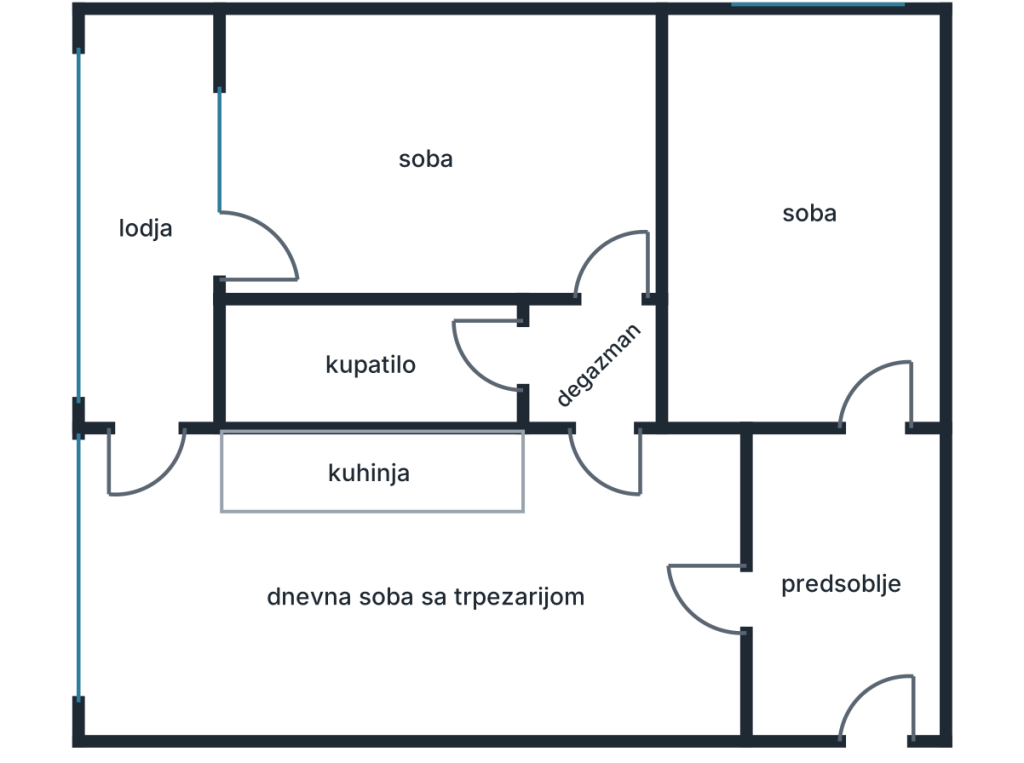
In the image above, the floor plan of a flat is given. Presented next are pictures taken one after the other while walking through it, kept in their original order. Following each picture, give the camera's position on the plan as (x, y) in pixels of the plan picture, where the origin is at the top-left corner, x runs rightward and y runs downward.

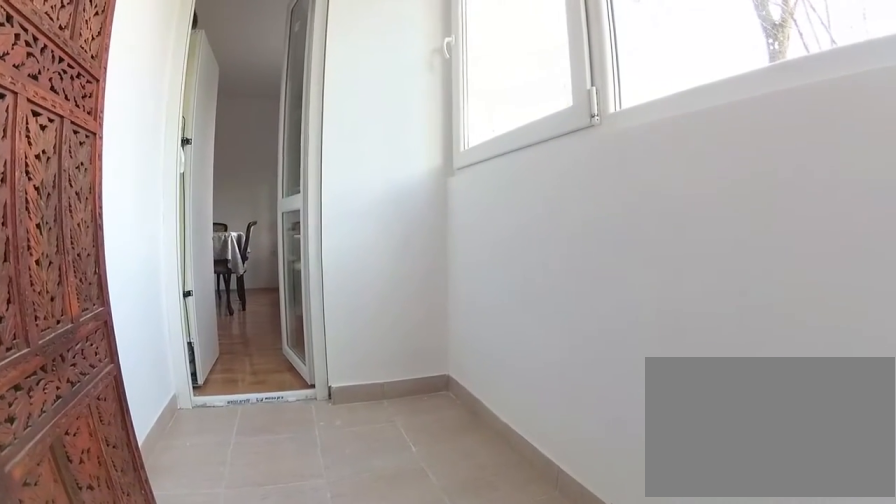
(165, 235)
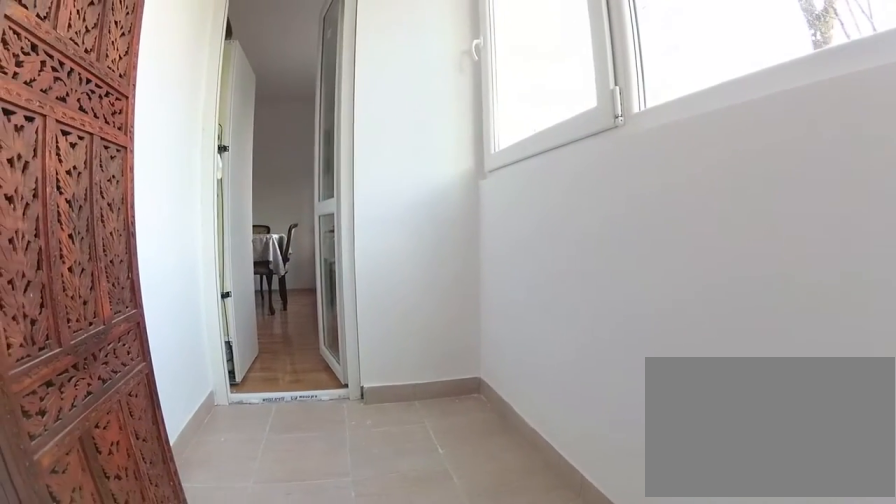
(162, 236)
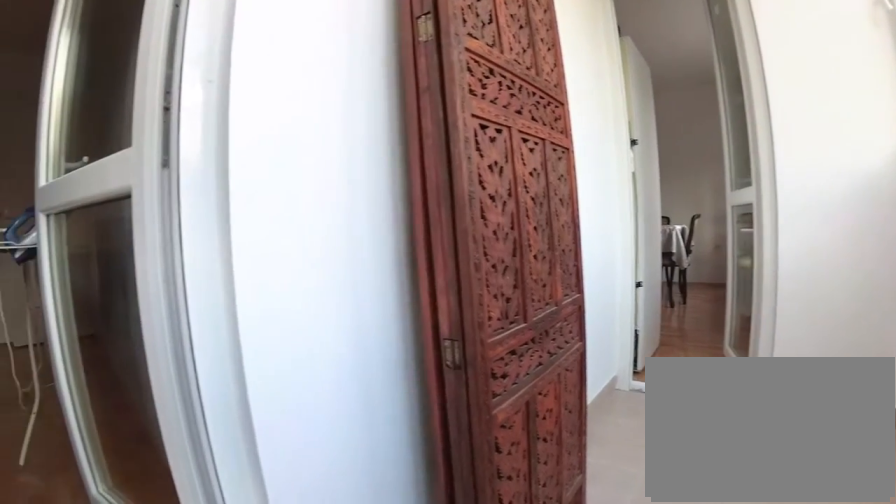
(146, 239)
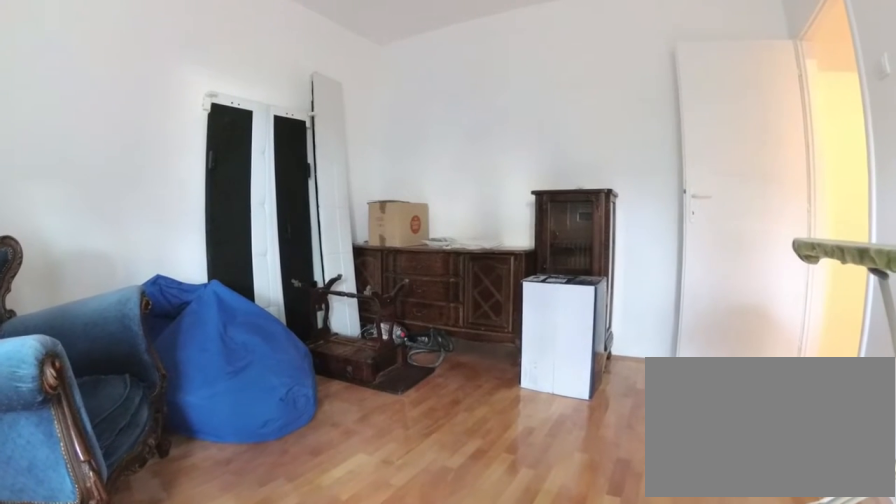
(284, 252)
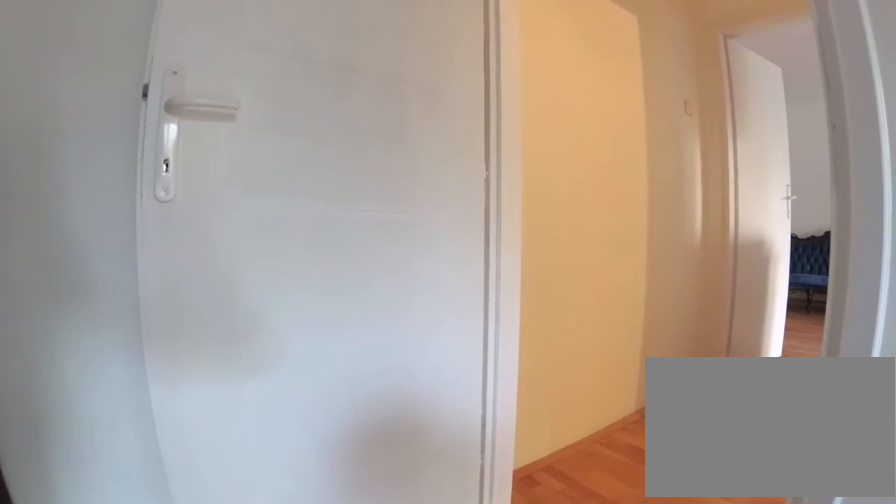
(485, 247)
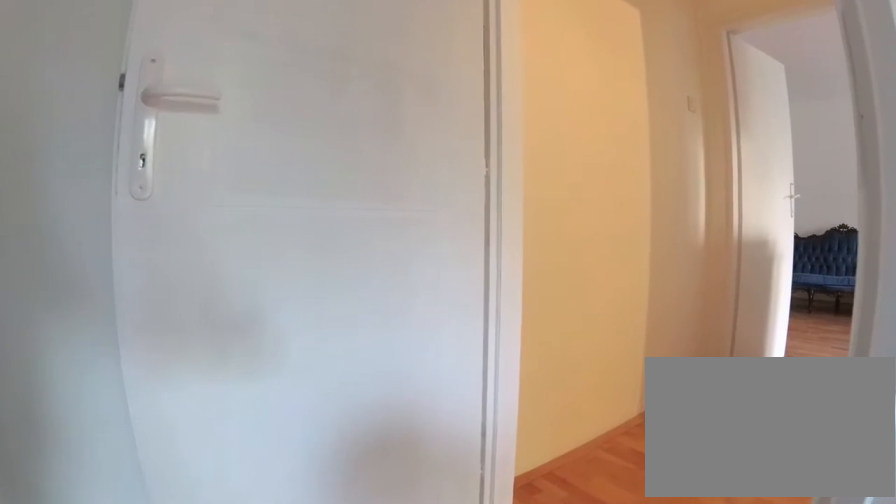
(493, 244)
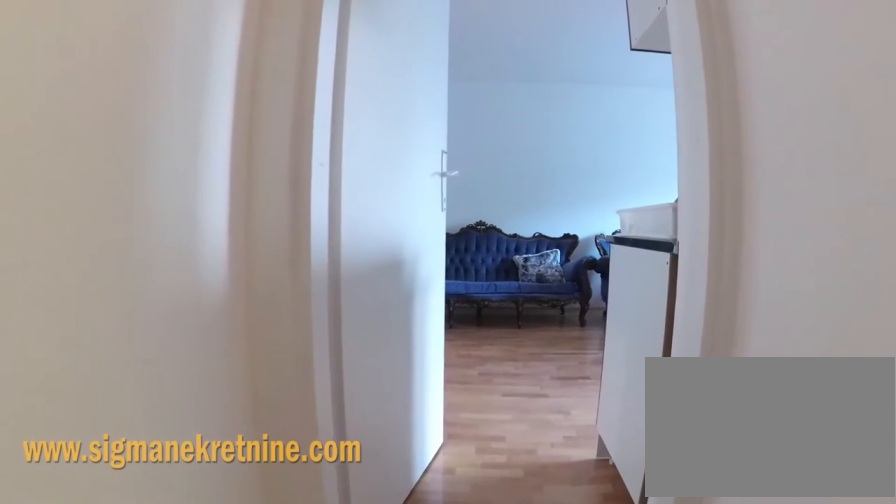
(609, 319)
